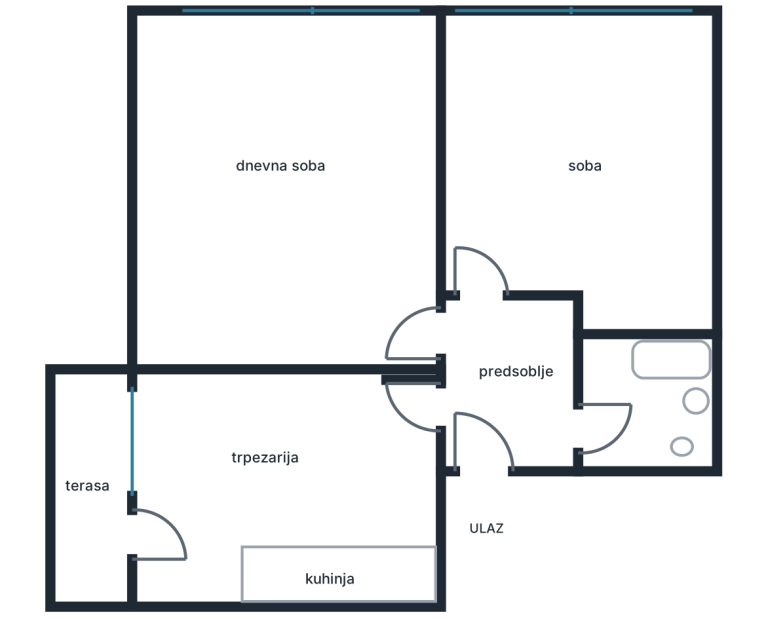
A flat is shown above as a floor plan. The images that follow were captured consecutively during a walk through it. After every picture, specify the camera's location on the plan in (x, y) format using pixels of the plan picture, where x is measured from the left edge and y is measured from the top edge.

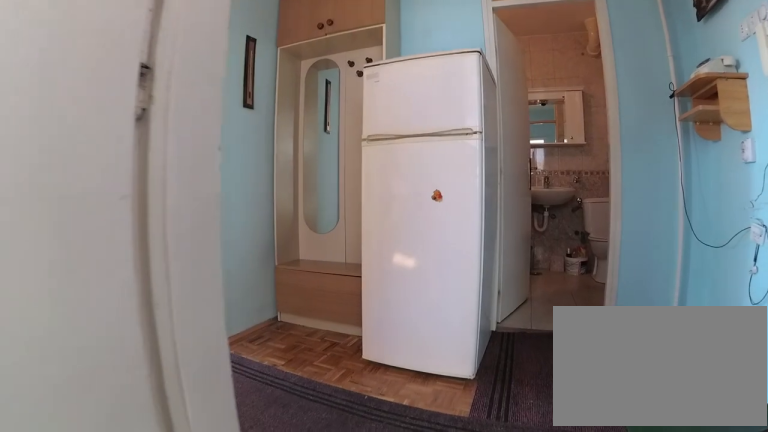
(388, 436)
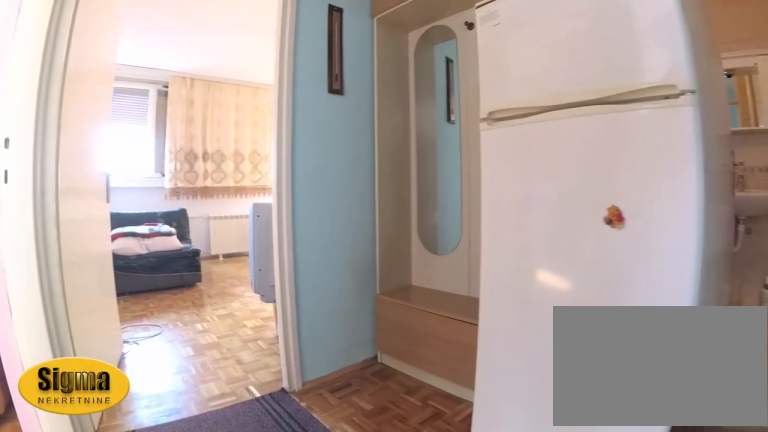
(454, 435)
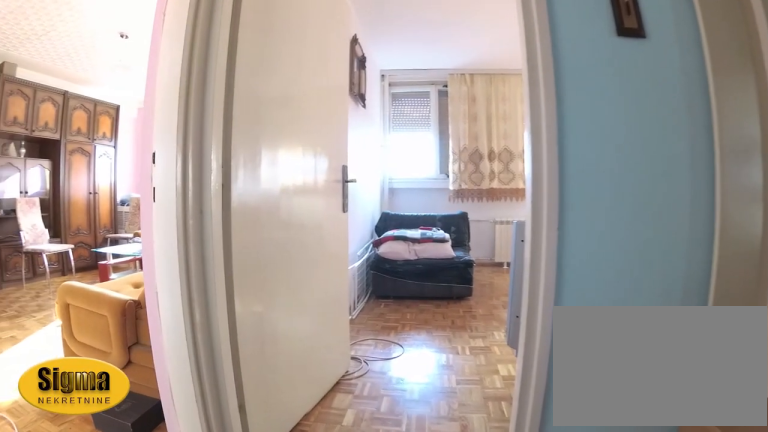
(516, 389)
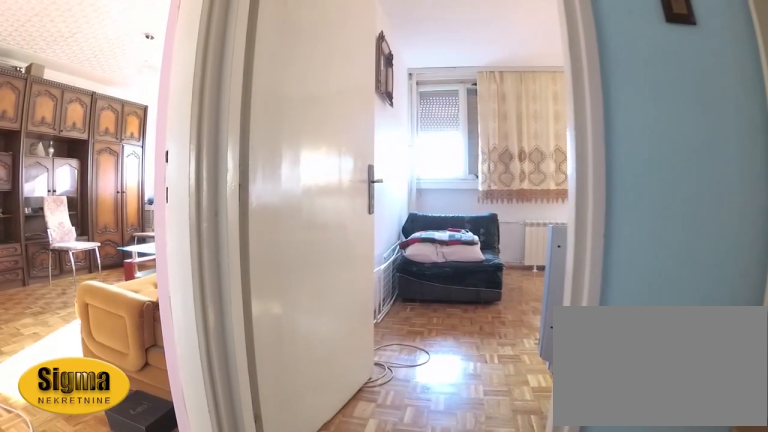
(511, 383)
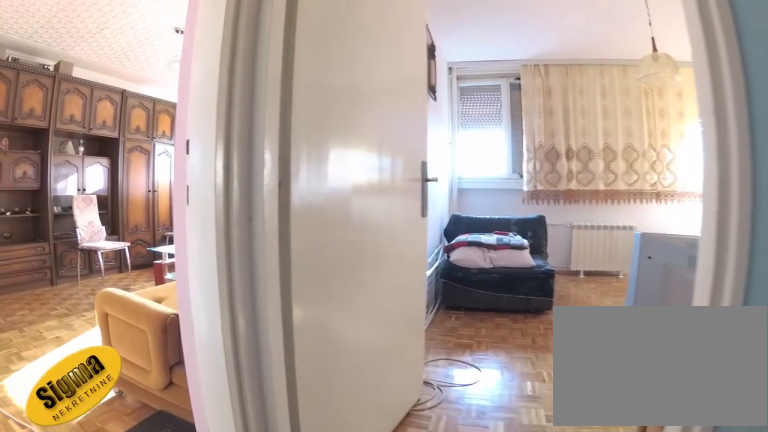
(508, 375)
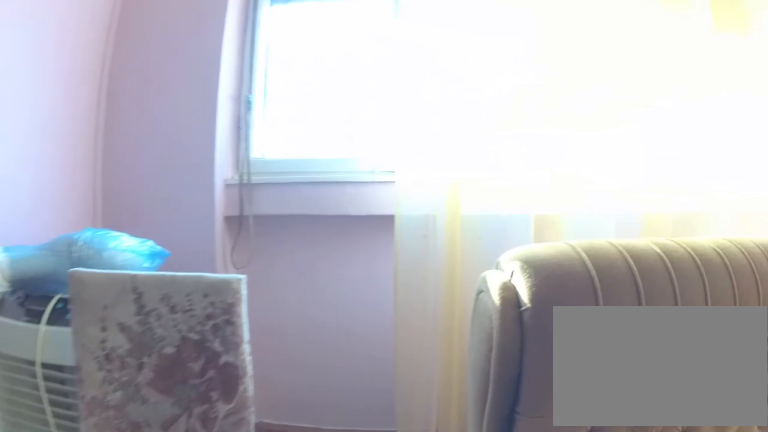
(206, 161)
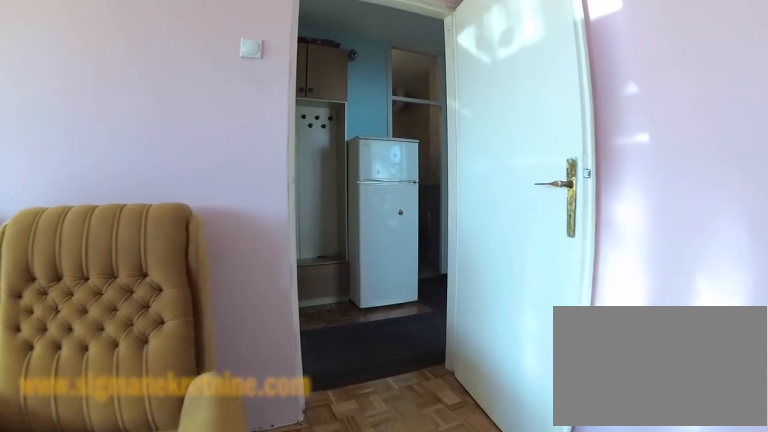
(343, 309)
